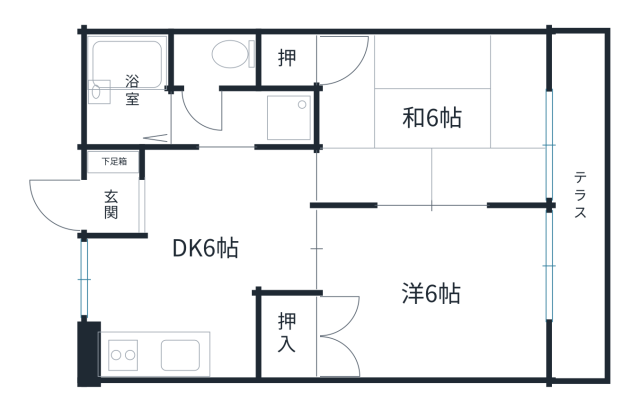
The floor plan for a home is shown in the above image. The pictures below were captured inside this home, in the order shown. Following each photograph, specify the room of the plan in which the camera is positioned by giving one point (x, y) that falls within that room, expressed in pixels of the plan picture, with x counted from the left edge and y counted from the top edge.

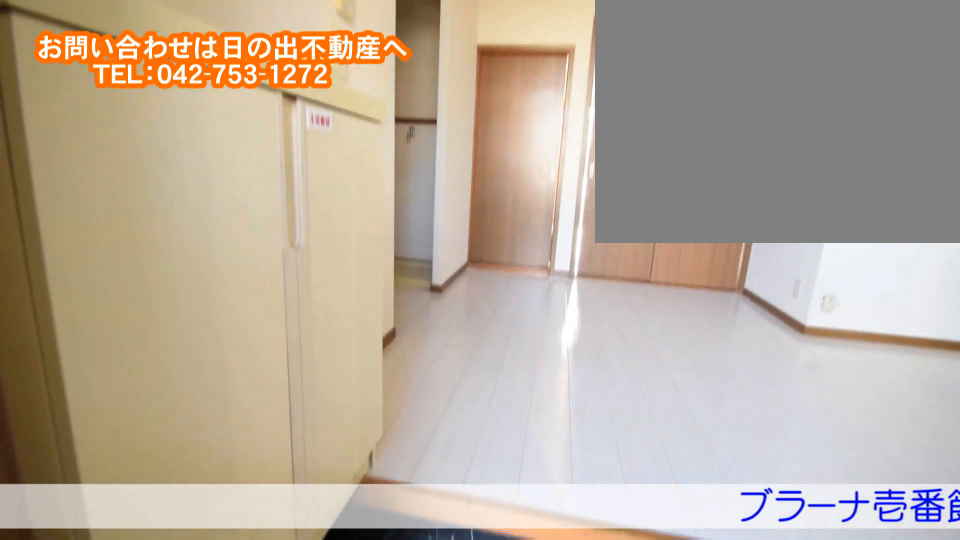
(139, 203)
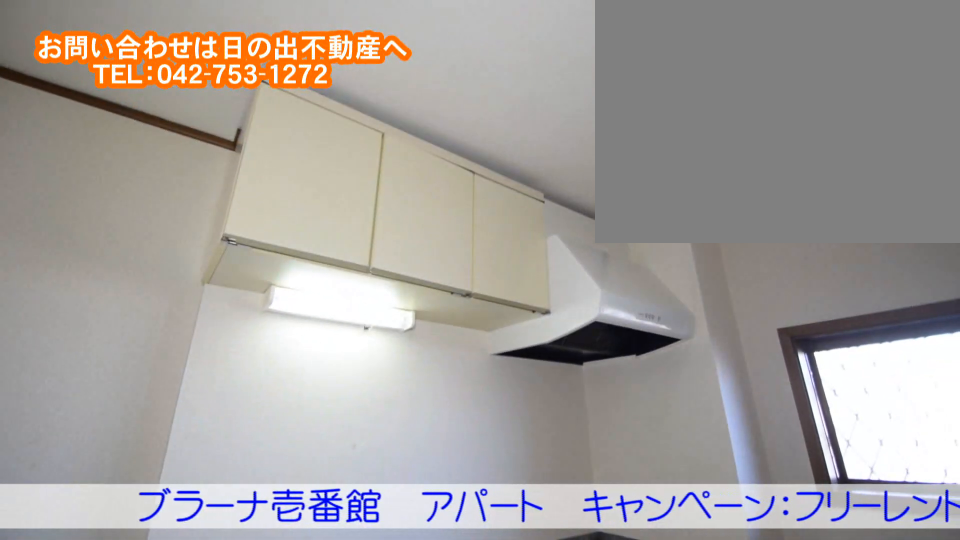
(209, 275)
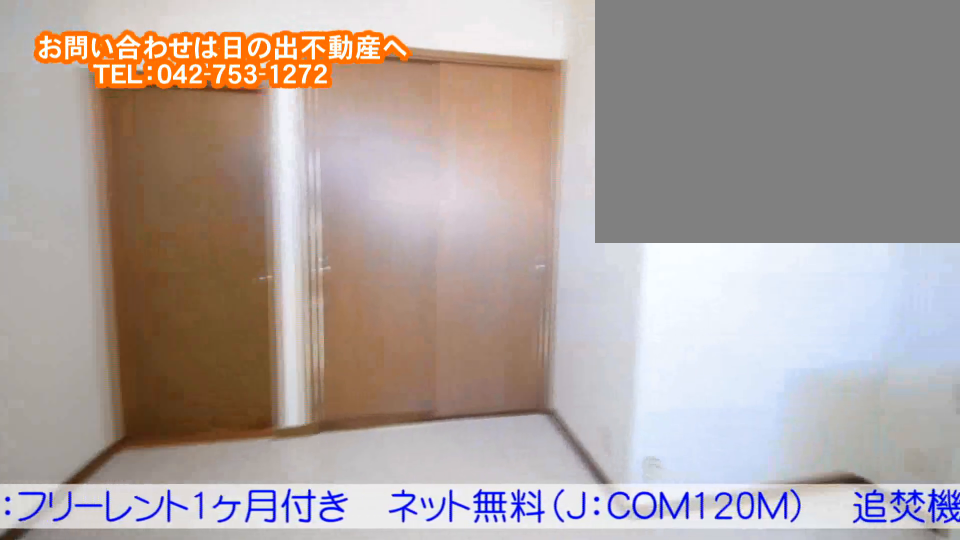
(210, 274)
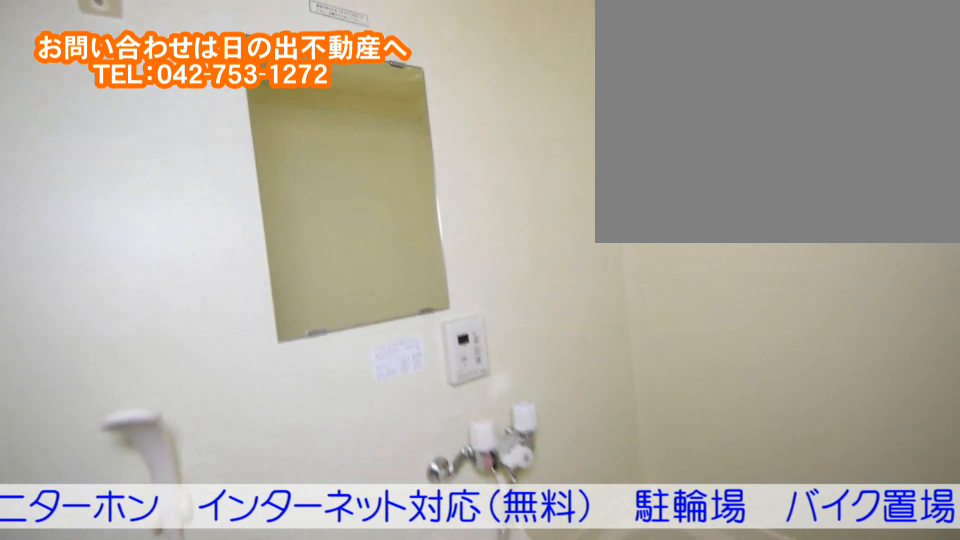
(129, 105)
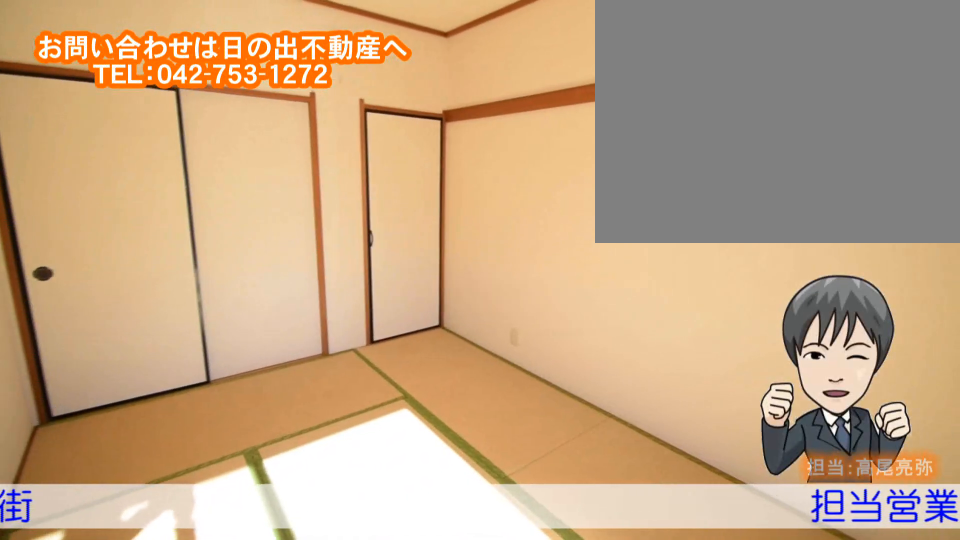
(487, 117)
